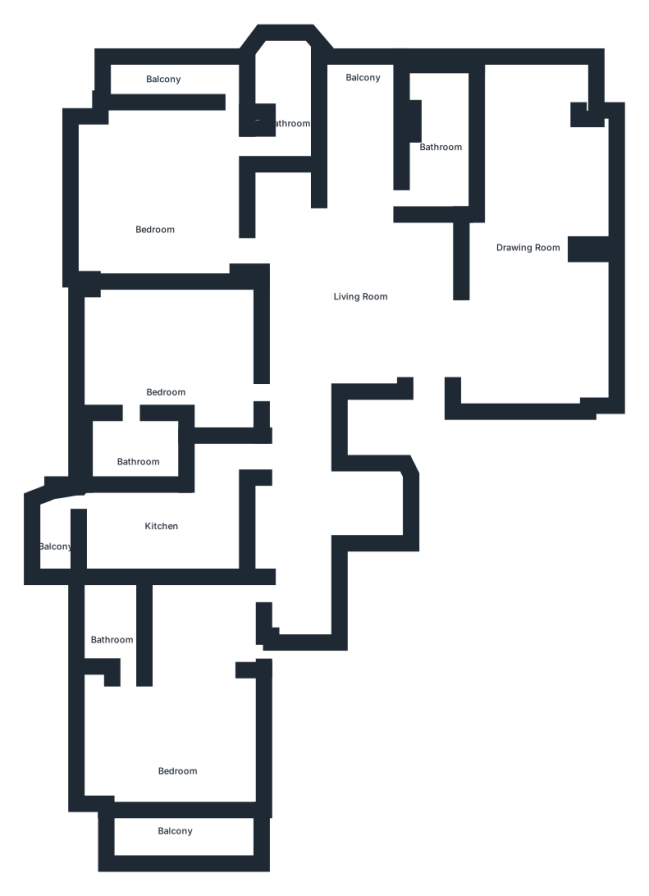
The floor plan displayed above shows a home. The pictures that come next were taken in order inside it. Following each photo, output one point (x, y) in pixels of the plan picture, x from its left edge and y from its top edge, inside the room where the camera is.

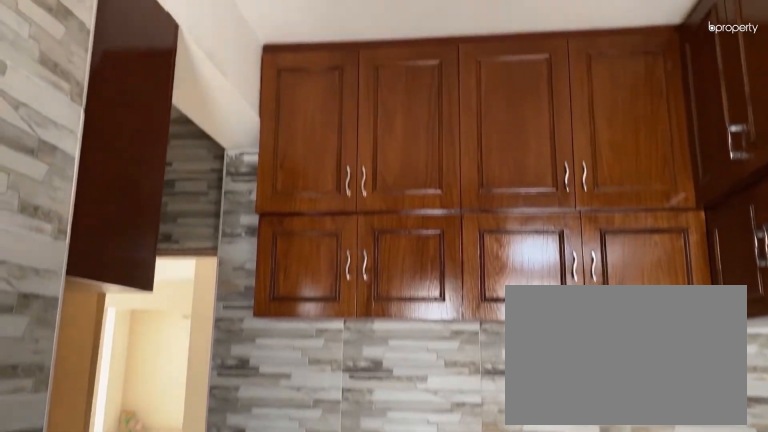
(156, 540)
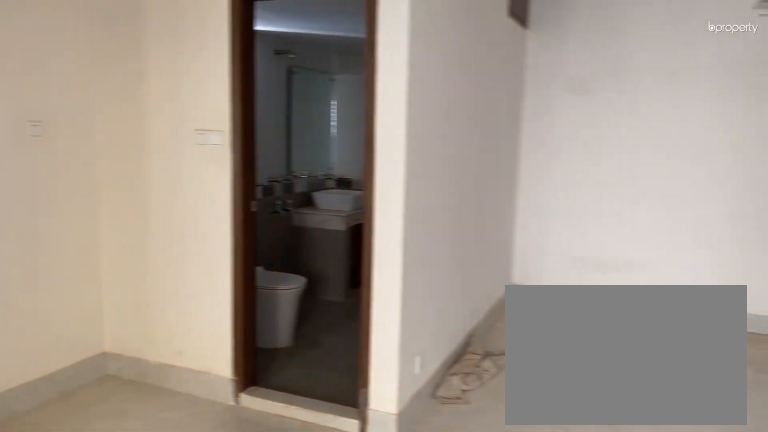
(179, 727)
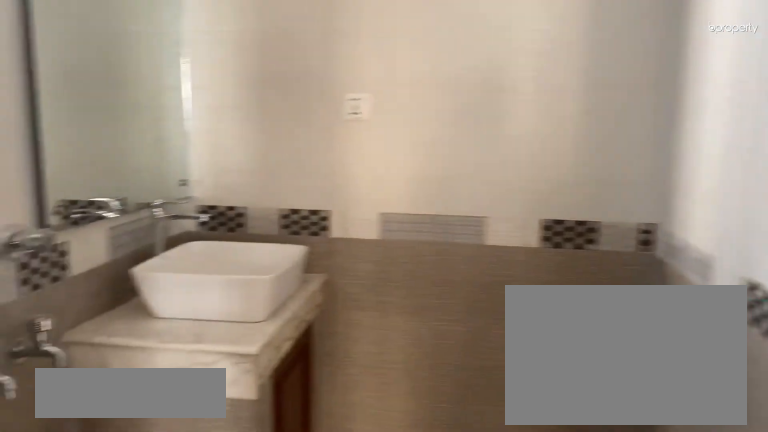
(116, 628)
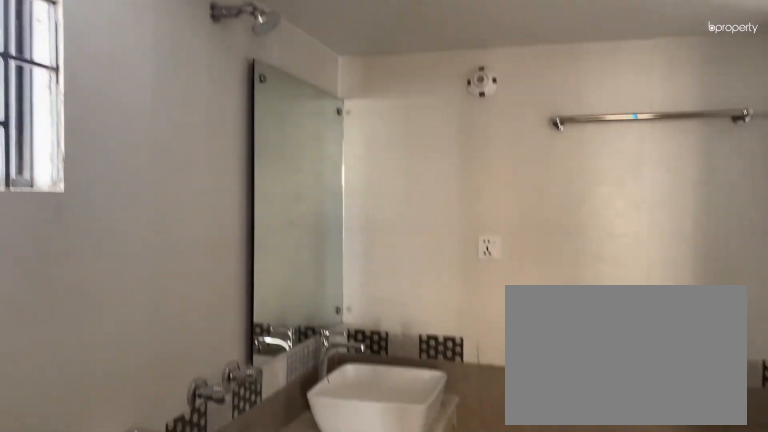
(116, 628)
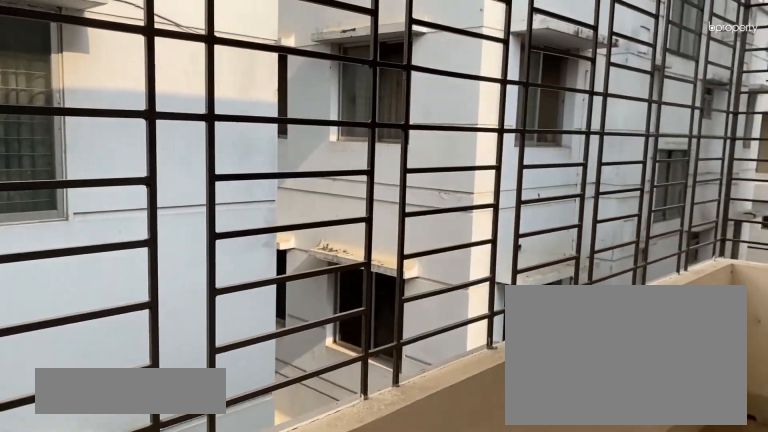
(169, 832)
